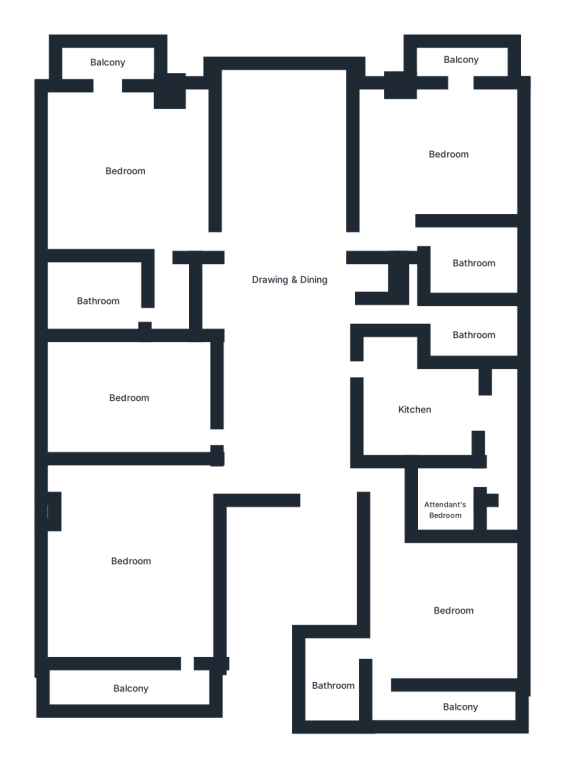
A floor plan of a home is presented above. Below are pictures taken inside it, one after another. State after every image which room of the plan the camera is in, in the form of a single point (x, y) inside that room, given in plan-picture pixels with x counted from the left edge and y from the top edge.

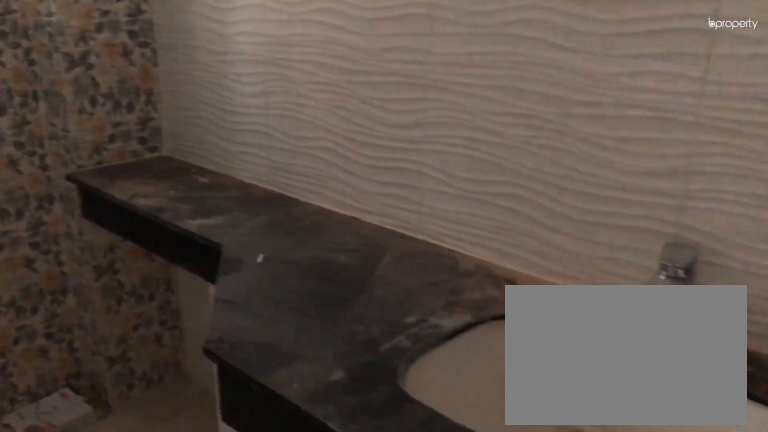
(97, 295)
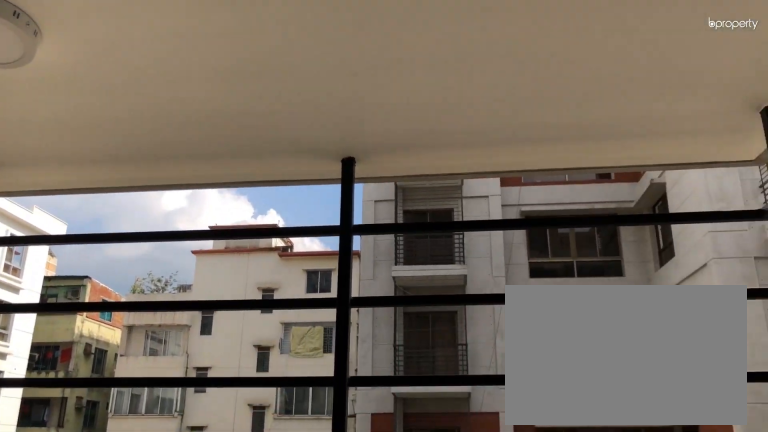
(104, 59)
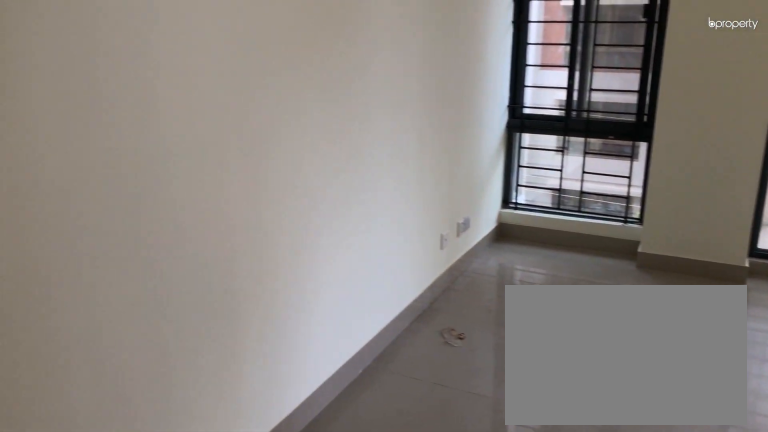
(445, 146)
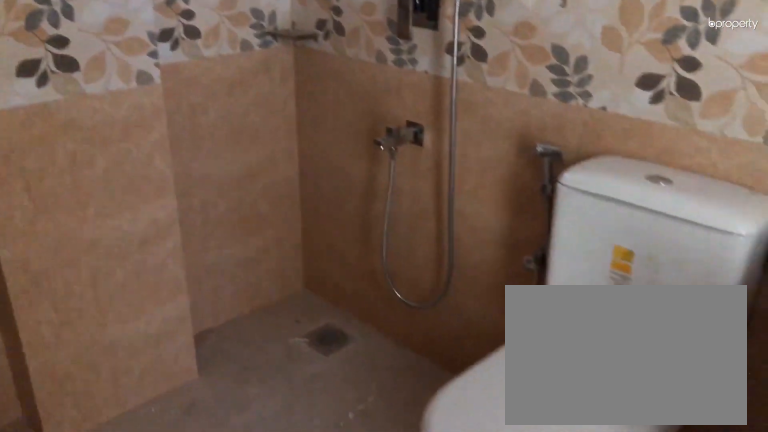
(470, 261)
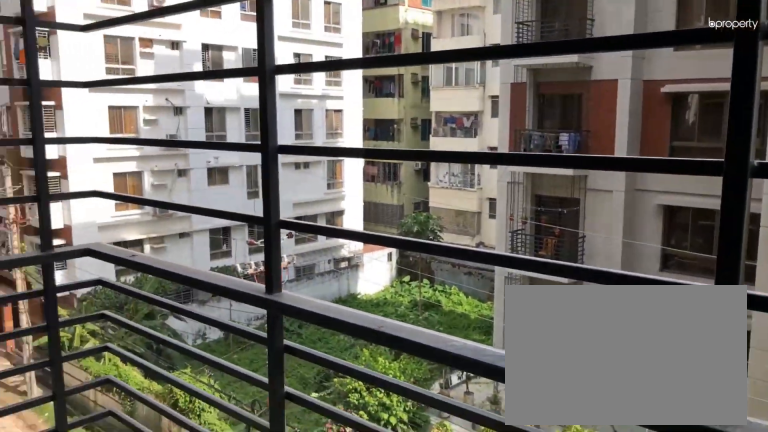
(459, 60)
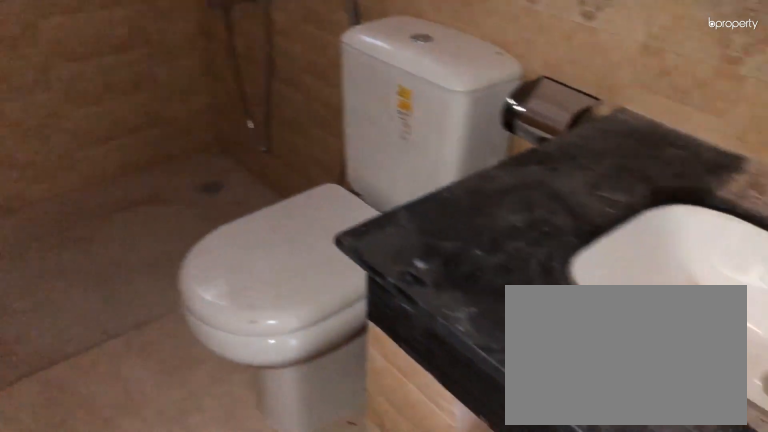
(472, 329)
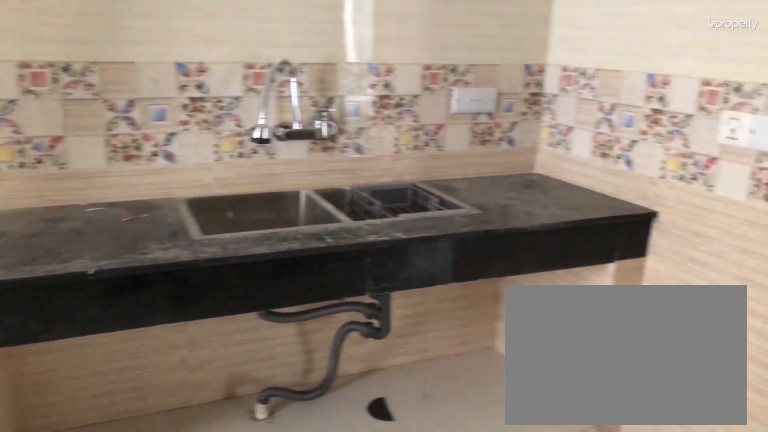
(425, 411)
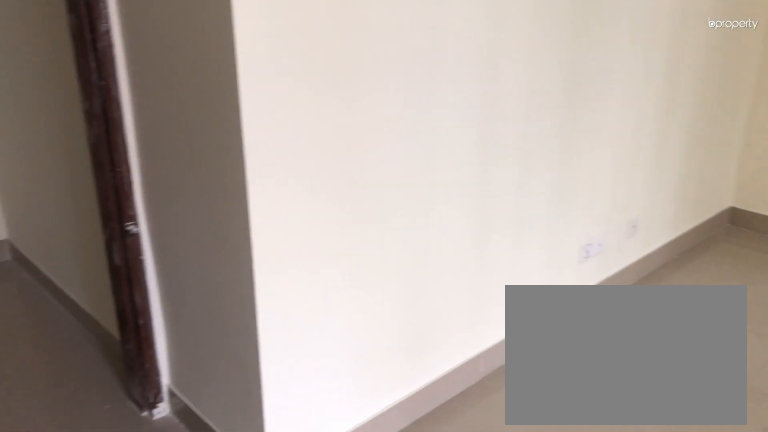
(448, 611)
